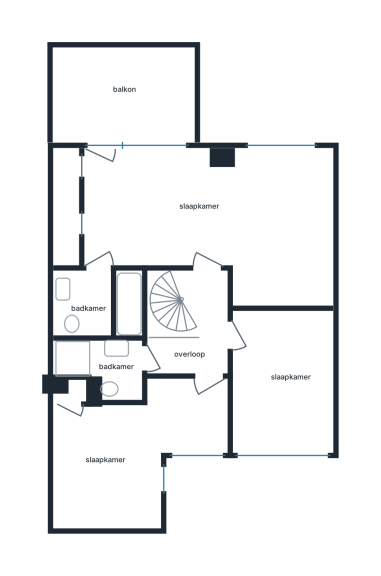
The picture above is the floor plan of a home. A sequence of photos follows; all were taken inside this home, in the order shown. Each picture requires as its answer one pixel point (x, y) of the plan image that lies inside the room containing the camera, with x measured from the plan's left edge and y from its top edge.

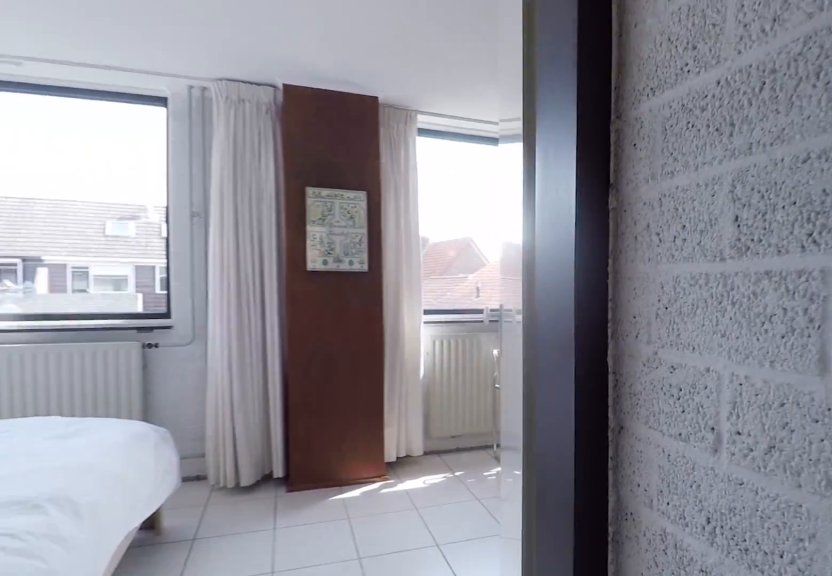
(194, 328)
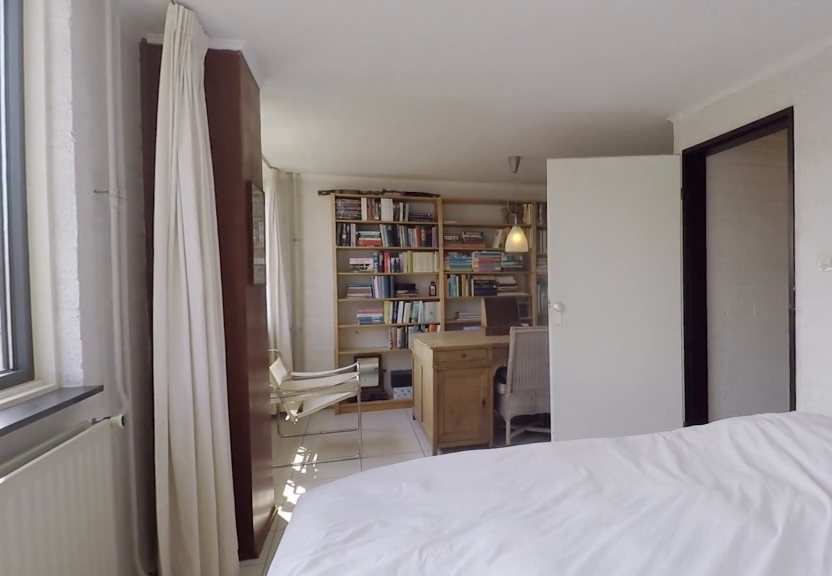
(216, 222)
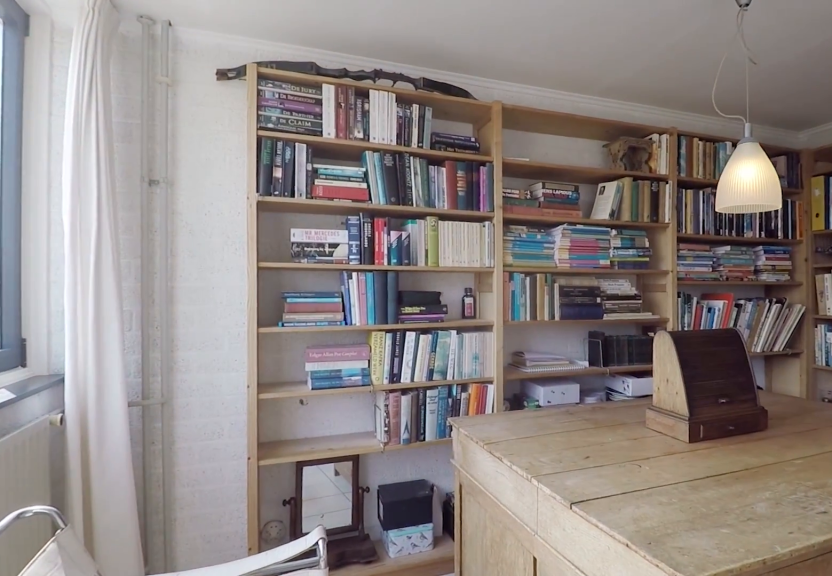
(216, 222)
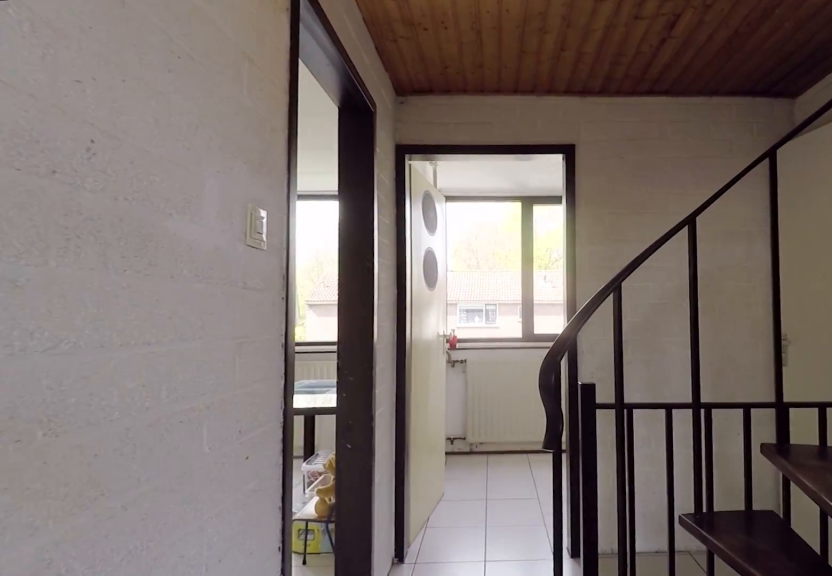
(194, 329)
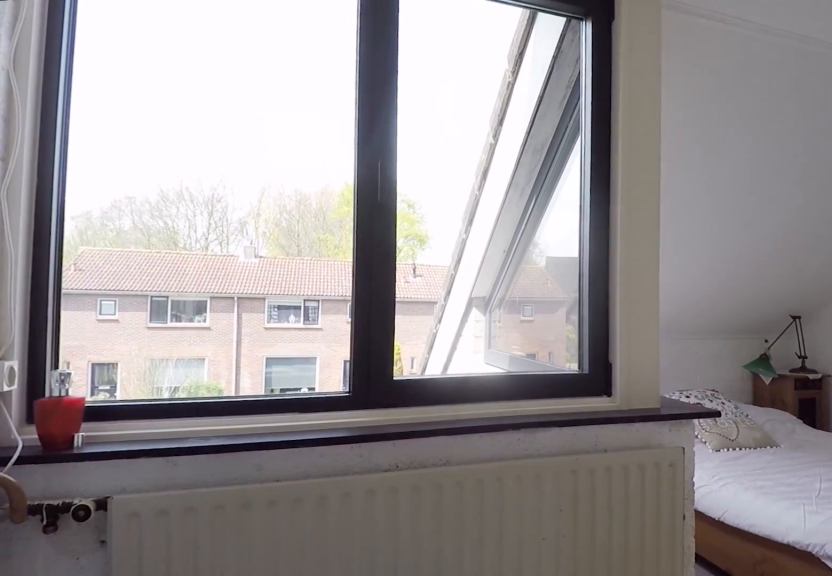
(136, 439)
